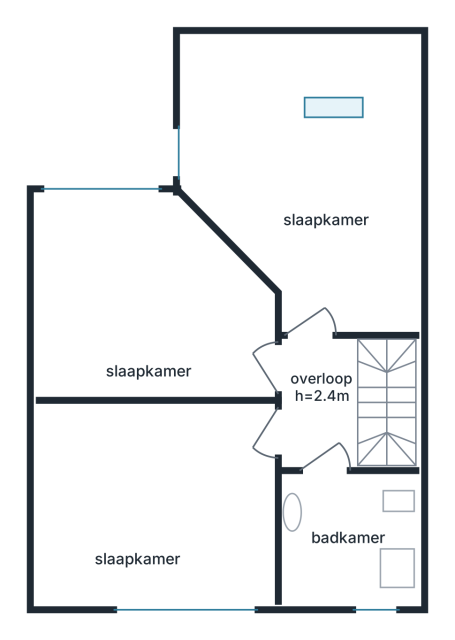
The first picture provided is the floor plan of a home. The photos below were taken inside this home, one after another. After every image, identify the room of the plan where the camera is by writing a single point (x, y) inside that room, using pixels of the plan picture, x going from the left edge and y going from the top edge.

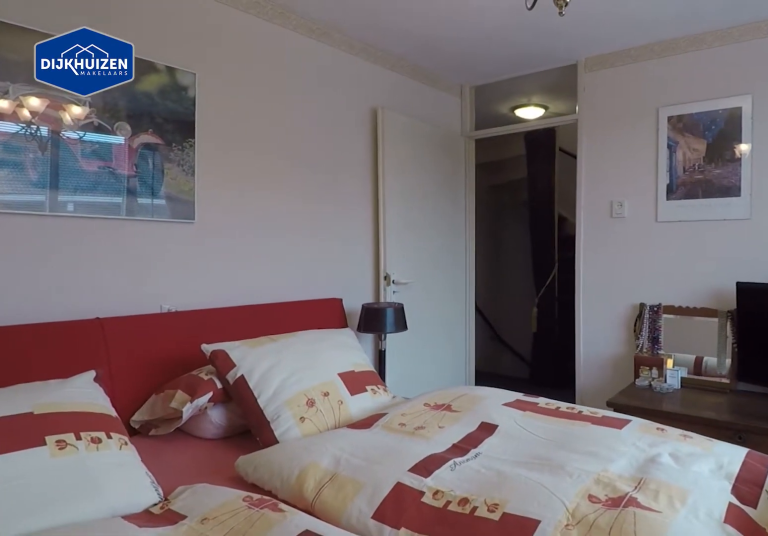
(156, 501)
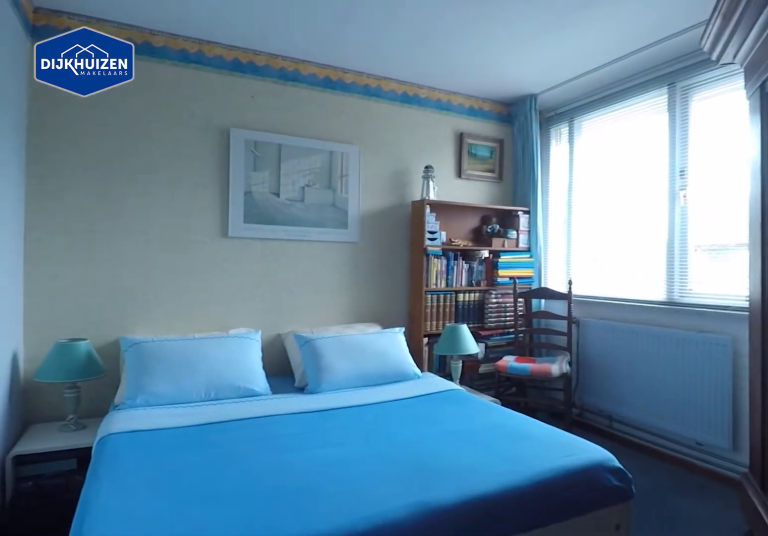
(134, 317)
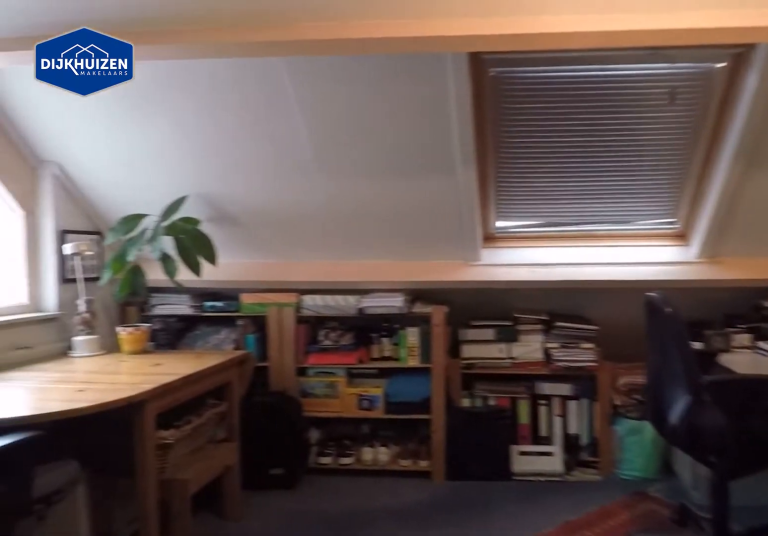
(380, 272)
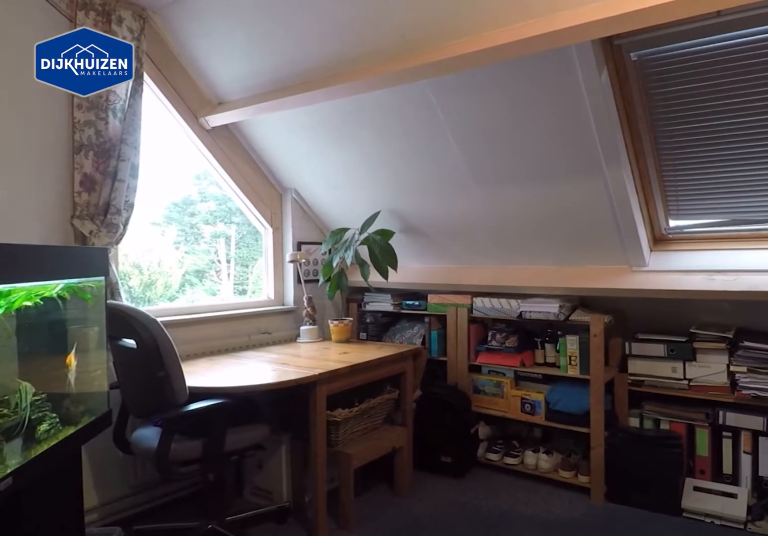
(380, 272)
